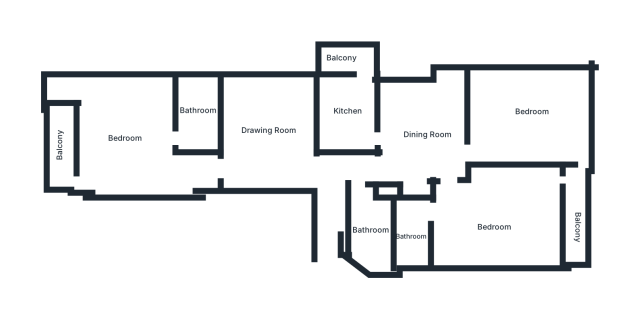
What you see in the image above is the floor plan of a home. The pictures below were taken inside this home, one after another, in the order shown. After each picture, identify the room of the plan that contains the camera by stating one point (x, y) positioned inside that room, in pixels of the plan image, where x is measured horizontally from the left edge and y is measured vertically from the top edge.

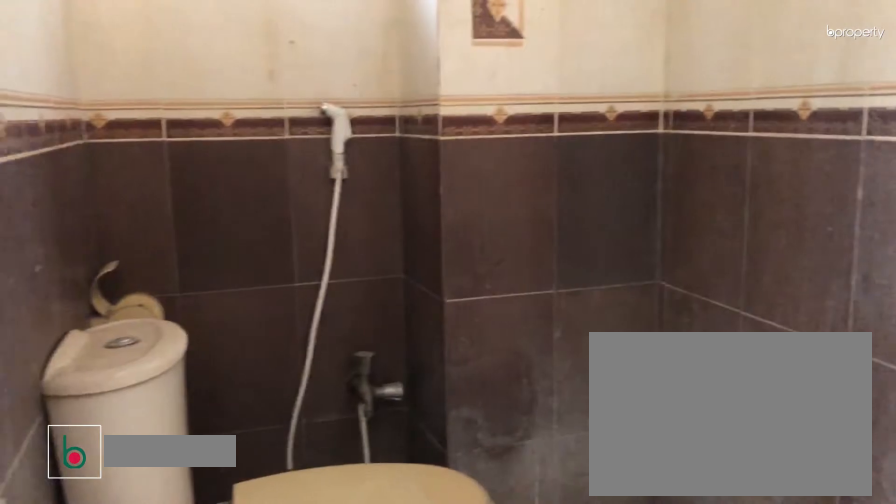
(196, 116)
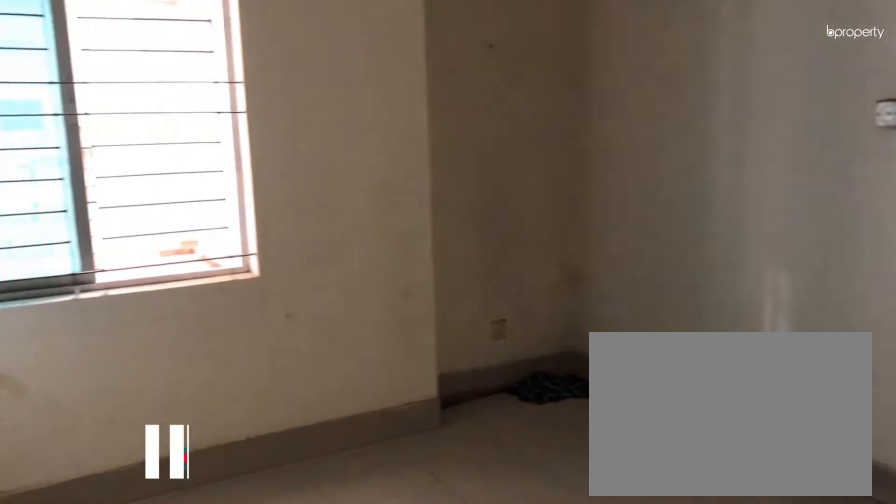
(419, 129)
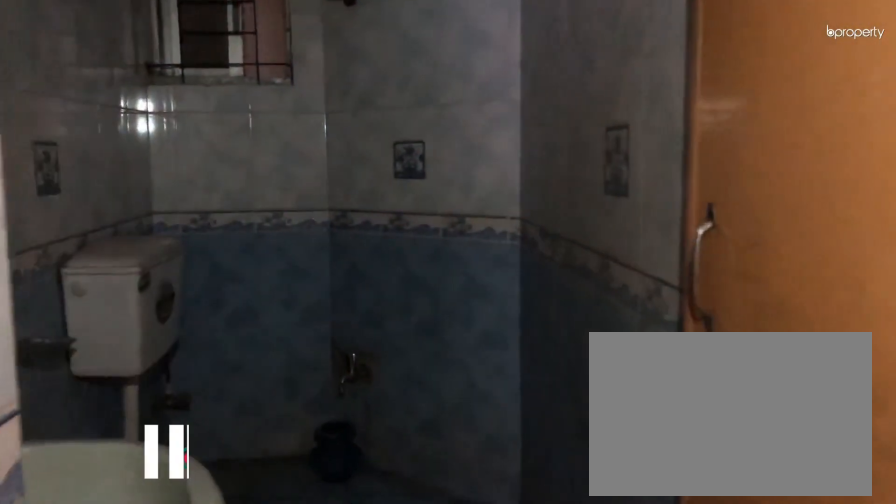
(369, 229)
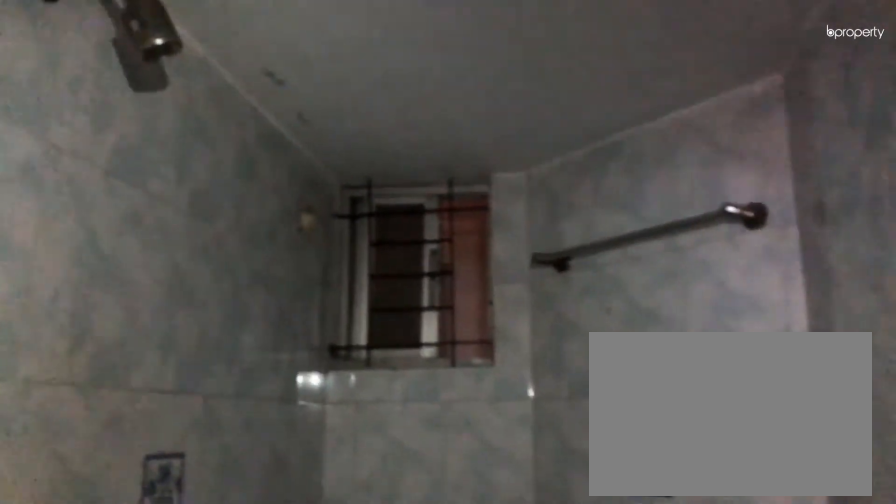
(369, 229)
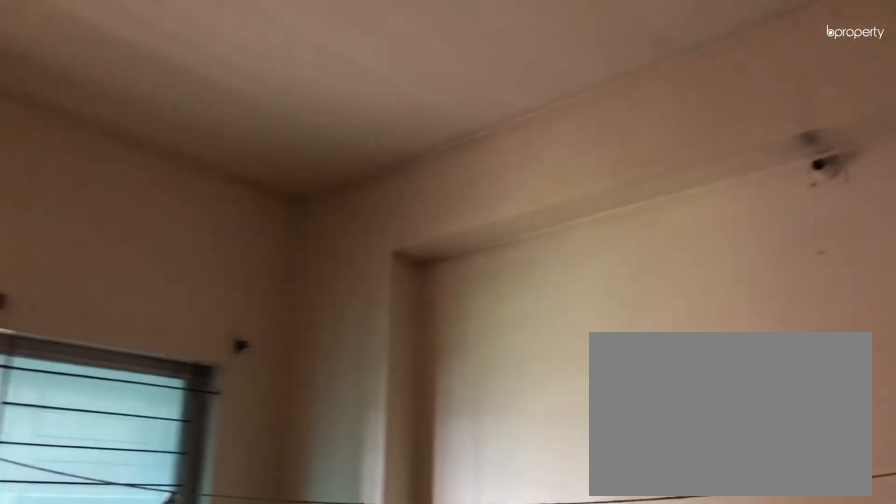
(504, 218)
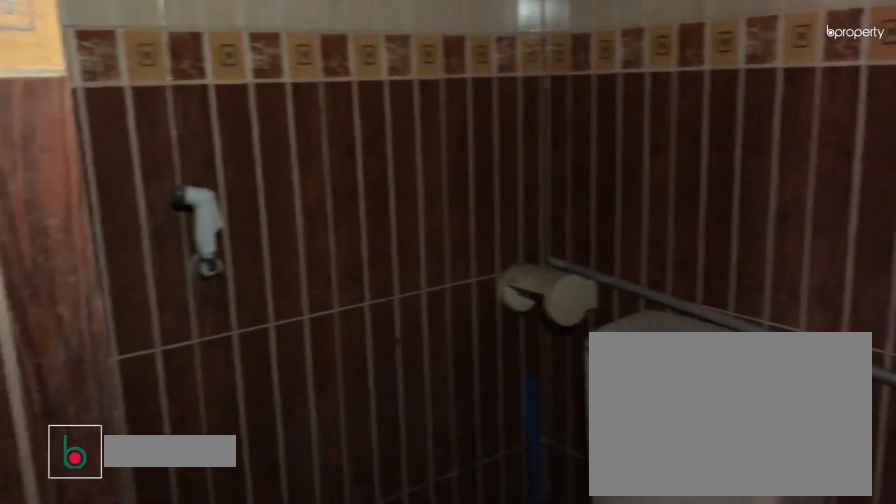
(414, 237)
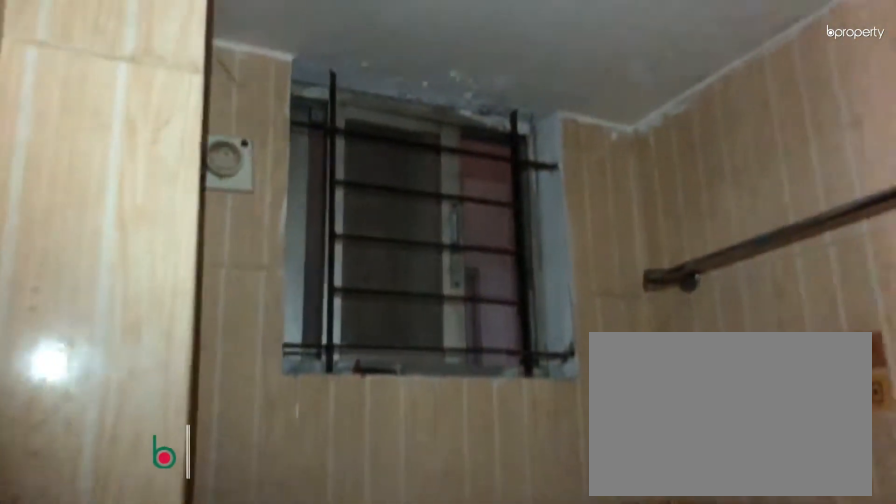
(414, 237)
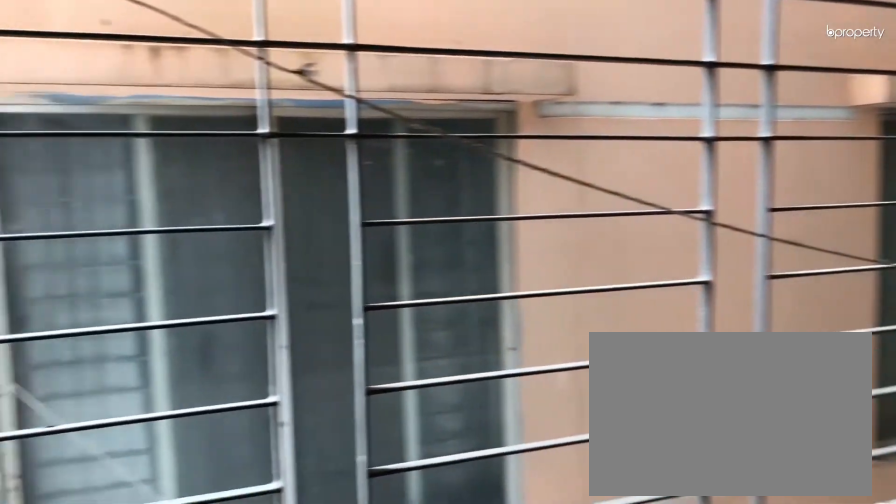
(576, 217)
